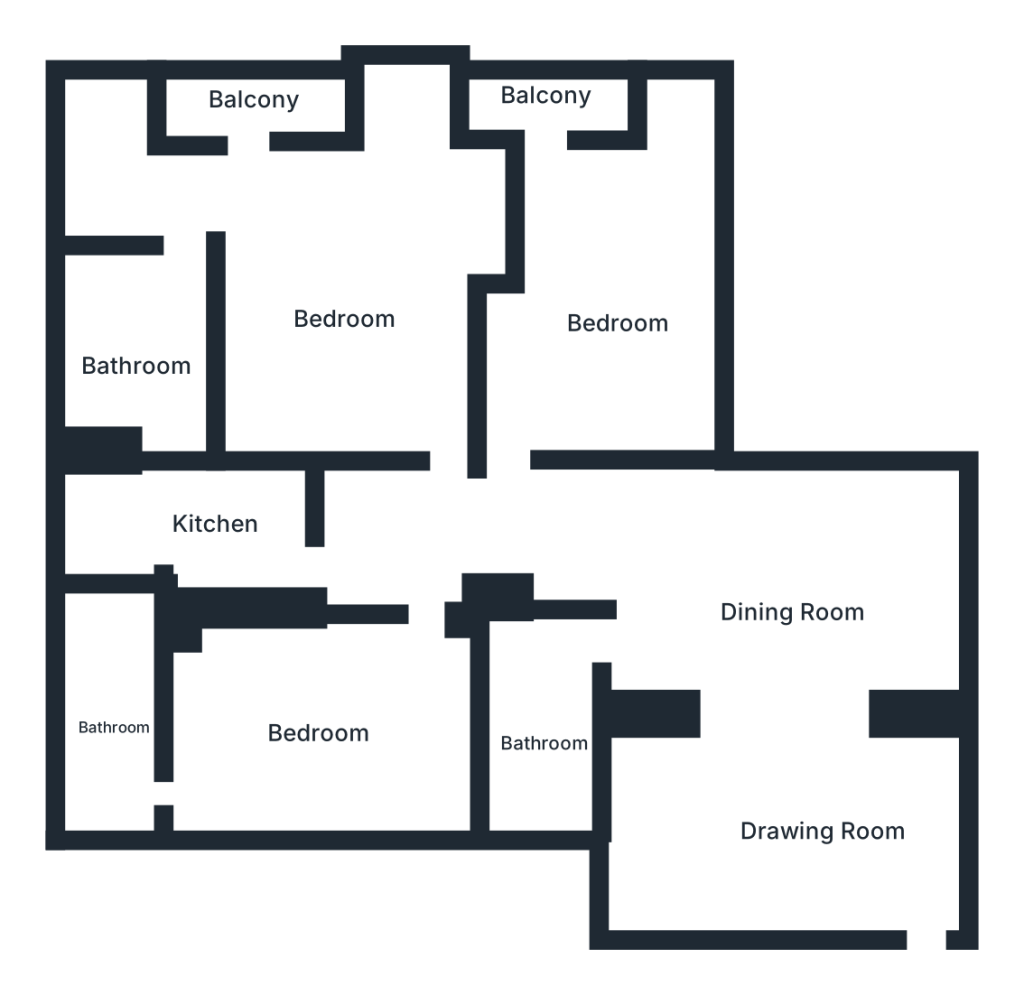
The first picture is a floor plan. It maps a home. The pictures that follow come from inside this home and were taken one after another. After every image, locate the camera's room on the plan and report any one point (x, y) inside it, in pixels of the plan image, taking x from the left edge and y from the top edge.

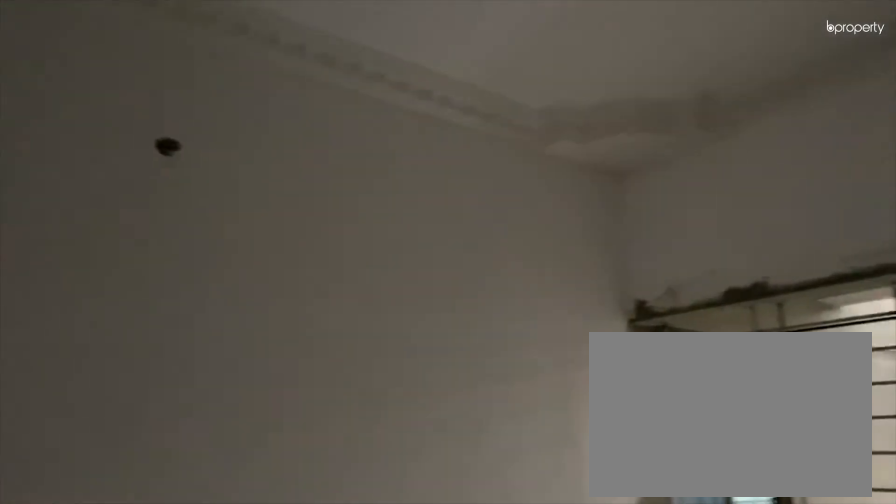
(798, 808)
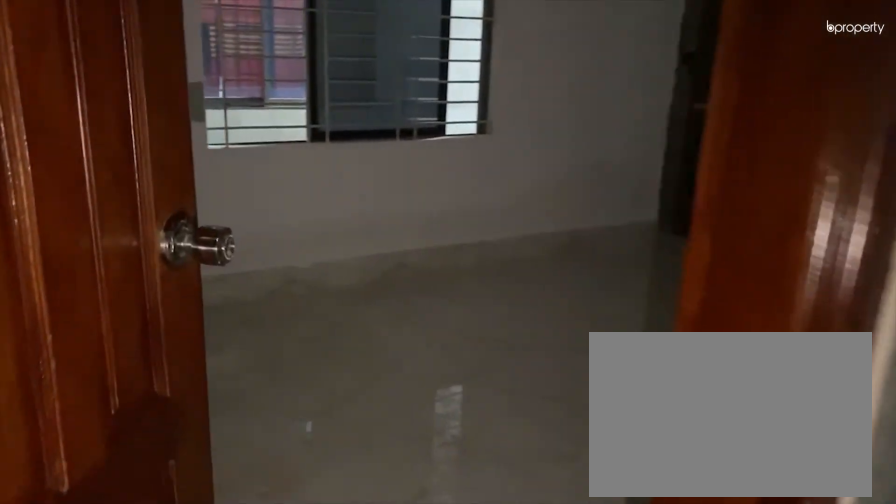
(435, 690)
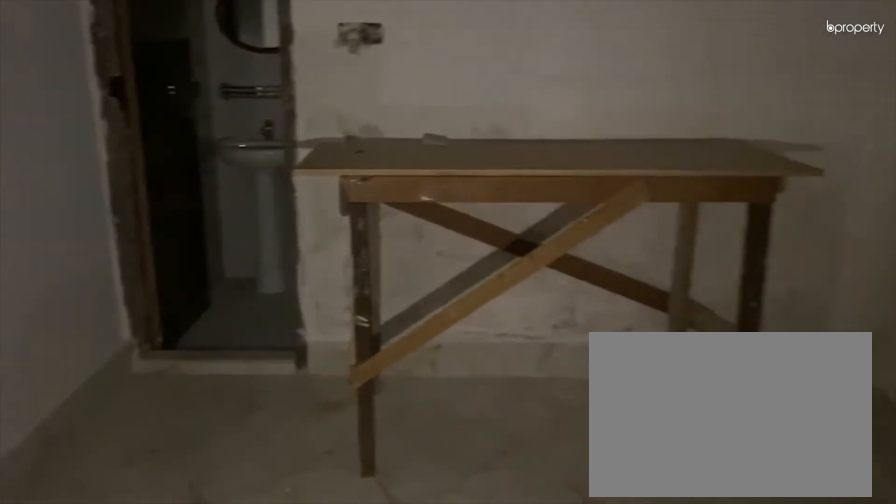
(321, 737)
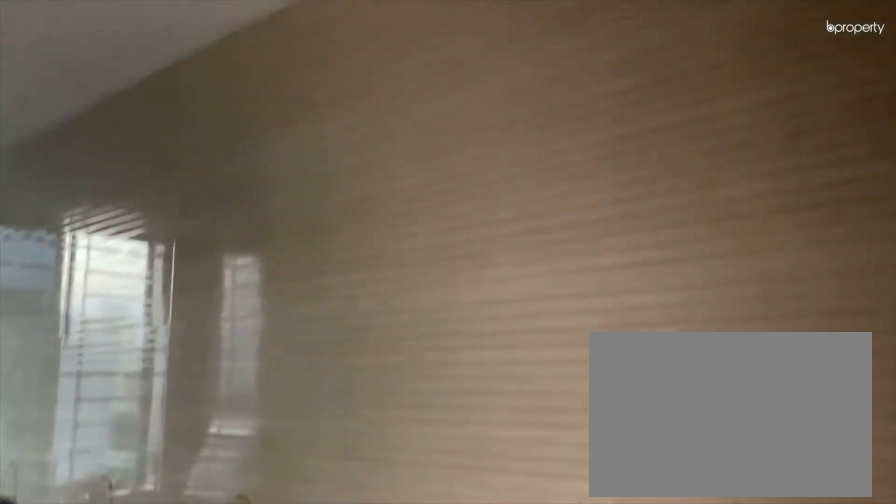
(212, 522)
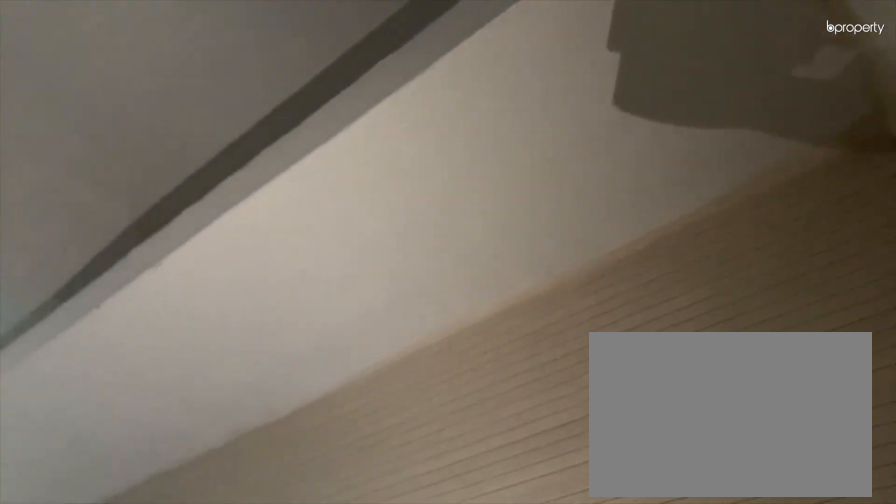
(212, 522)
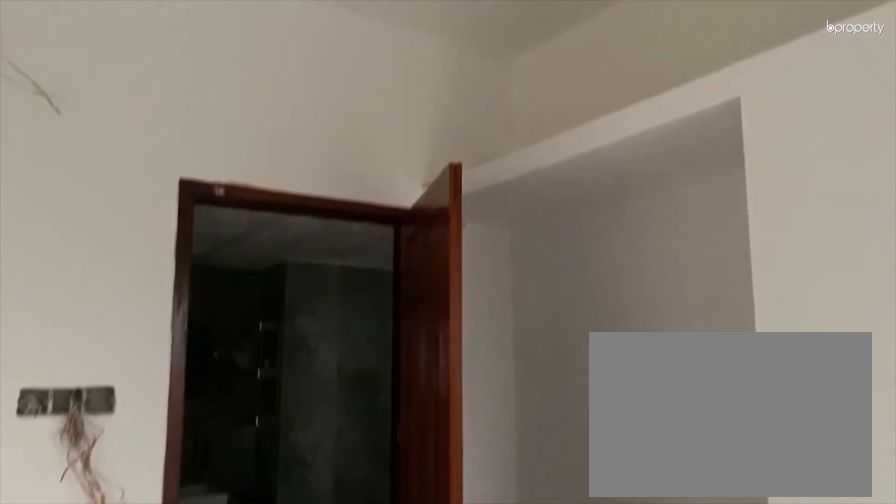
(626, 331)
